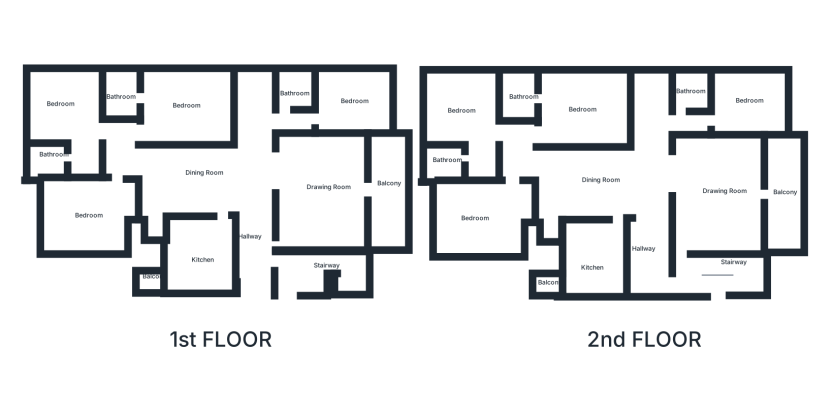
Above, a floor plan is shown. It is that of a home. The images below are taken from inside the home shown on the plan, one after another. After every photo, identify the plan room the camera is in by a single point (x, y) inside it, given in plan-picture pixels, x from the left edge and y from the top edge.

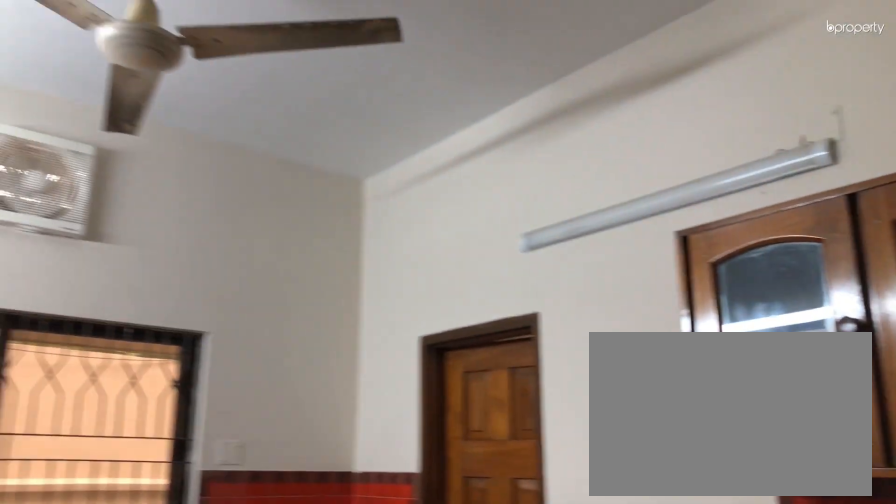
(200, 252)
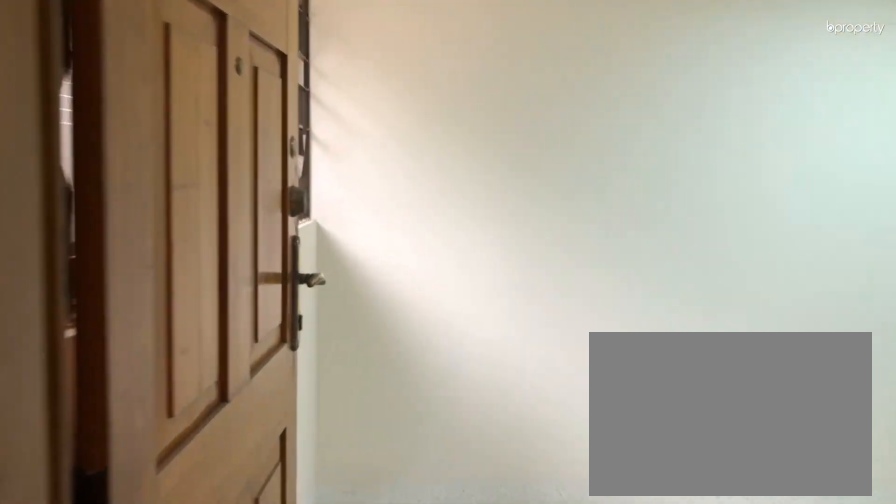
(703, 282)
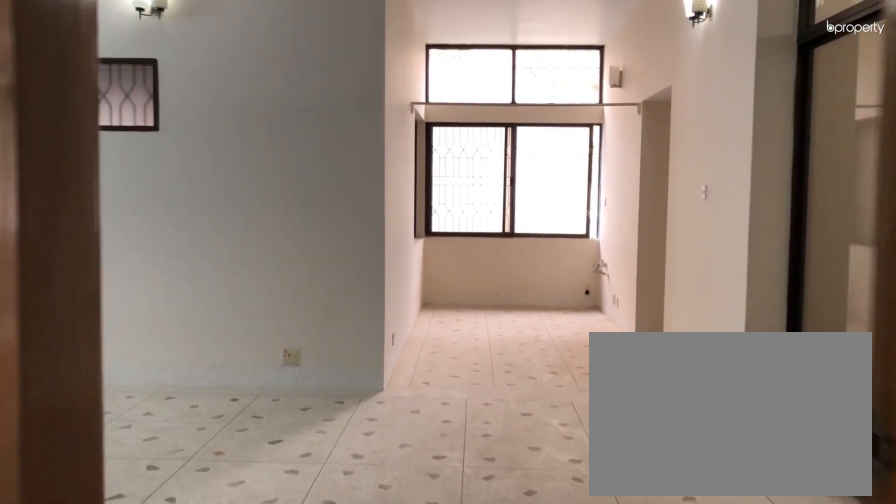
(631, 179)
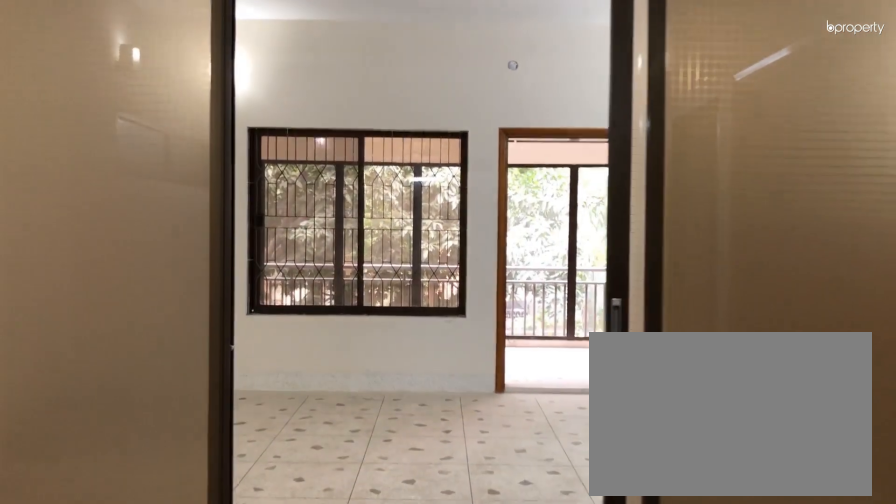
(582, 178)
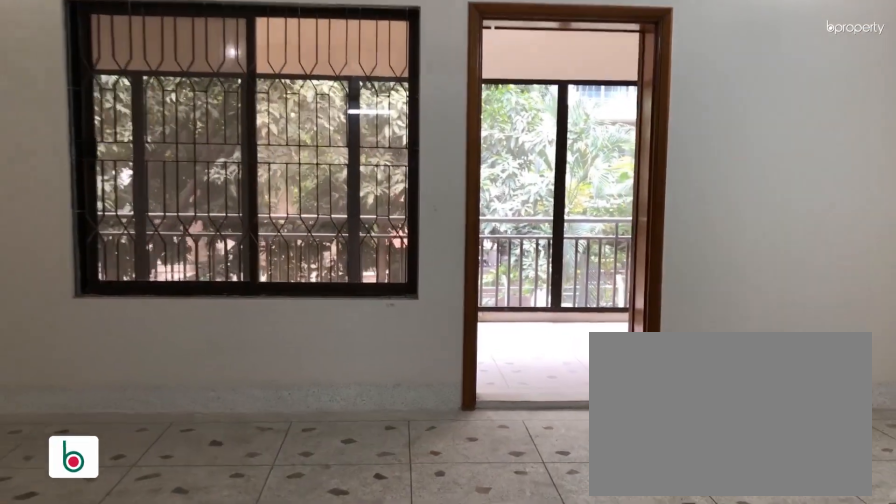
(725, 197)
